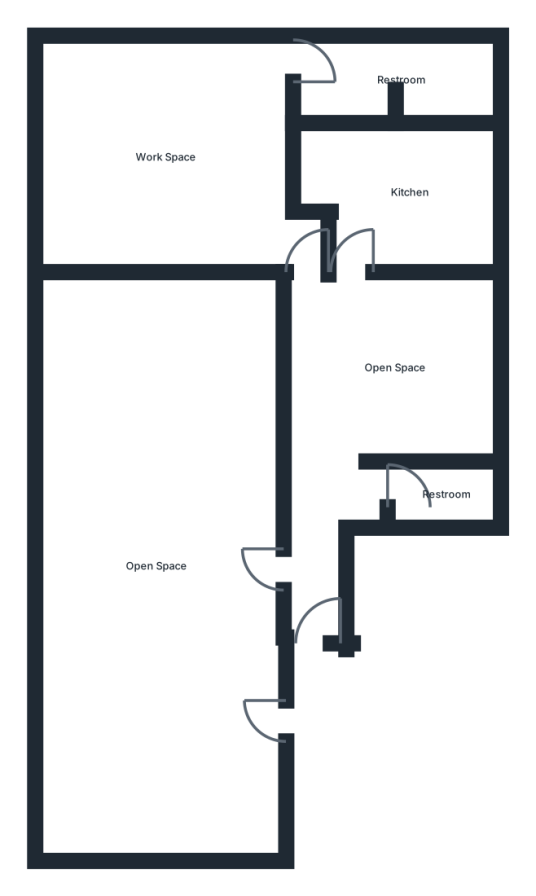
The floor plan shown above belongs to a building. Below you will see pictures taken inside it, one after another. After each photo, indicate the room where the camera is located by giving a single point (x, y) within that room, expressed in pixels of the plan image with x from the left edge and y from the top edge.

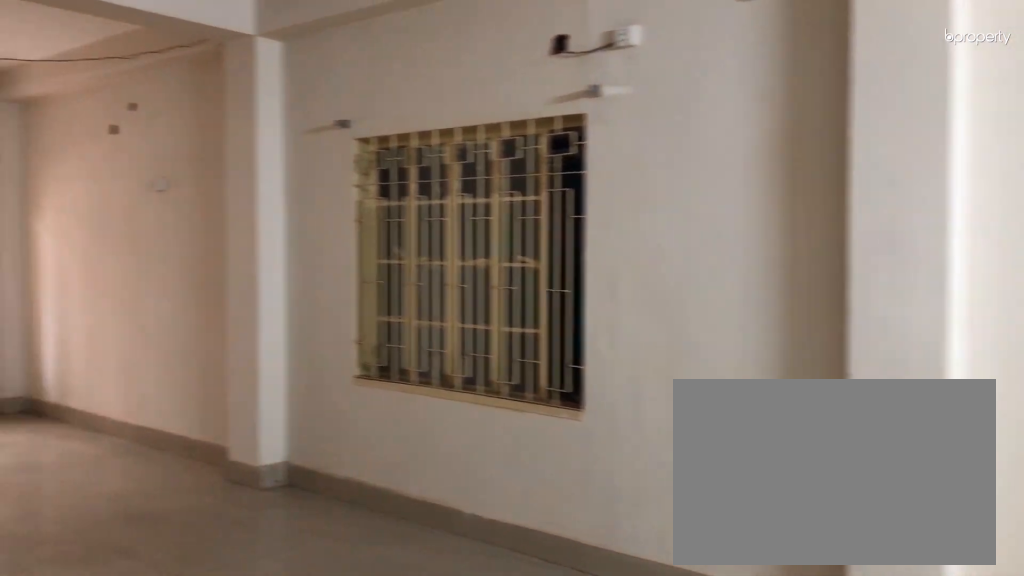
(155, 566)
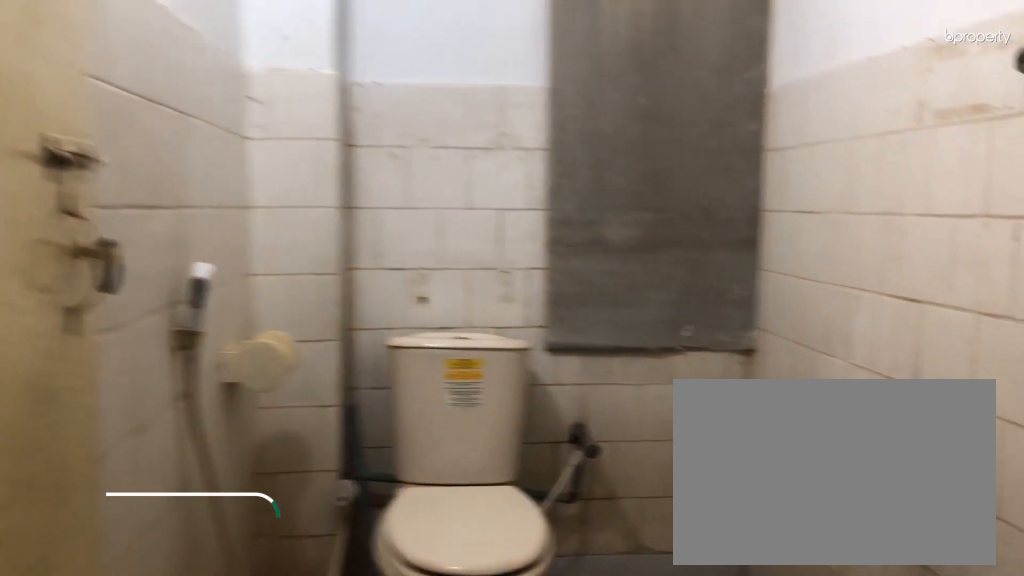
(447, 495)
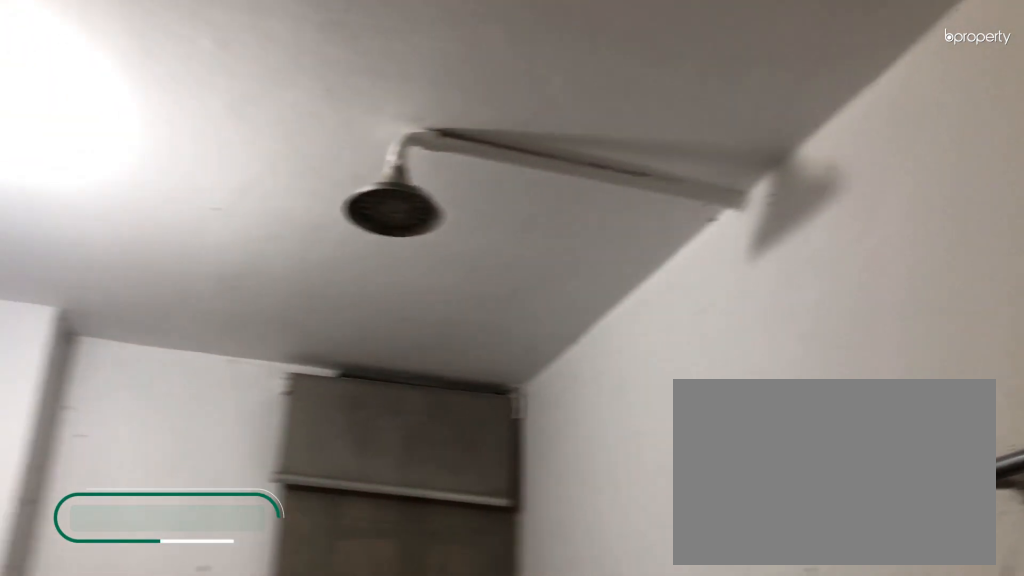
(447, 495)
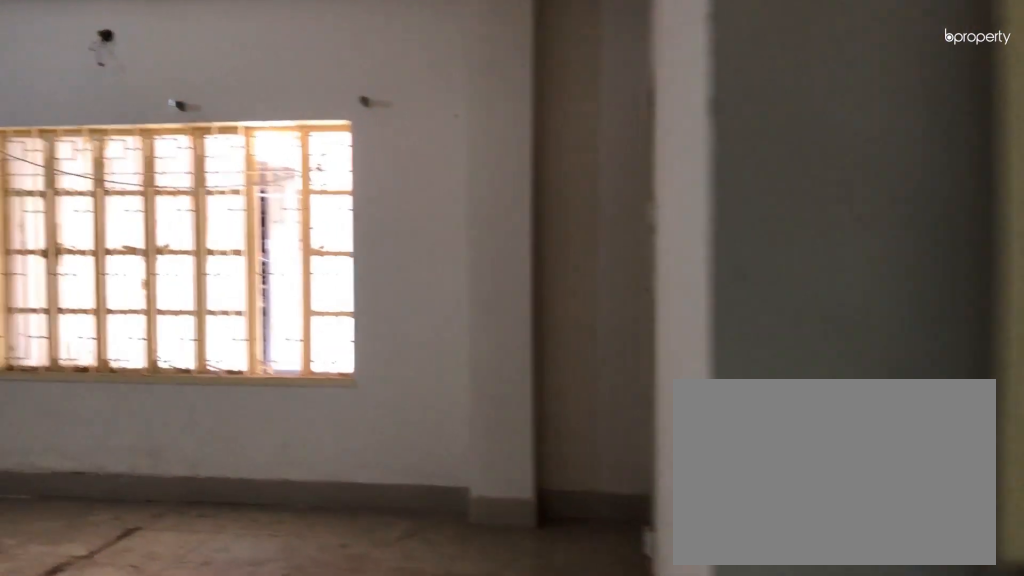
(307, 258)
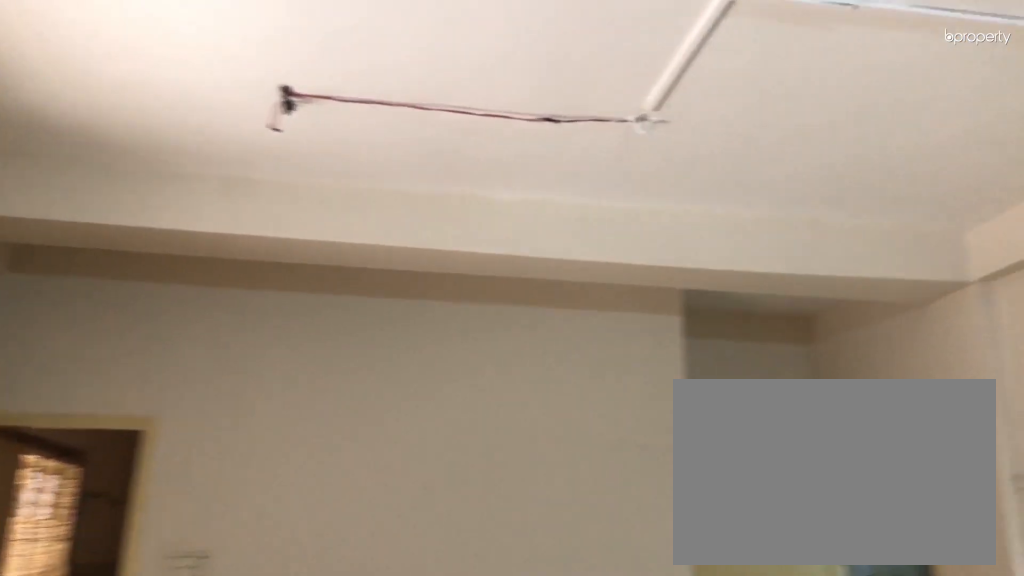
(165, 158)
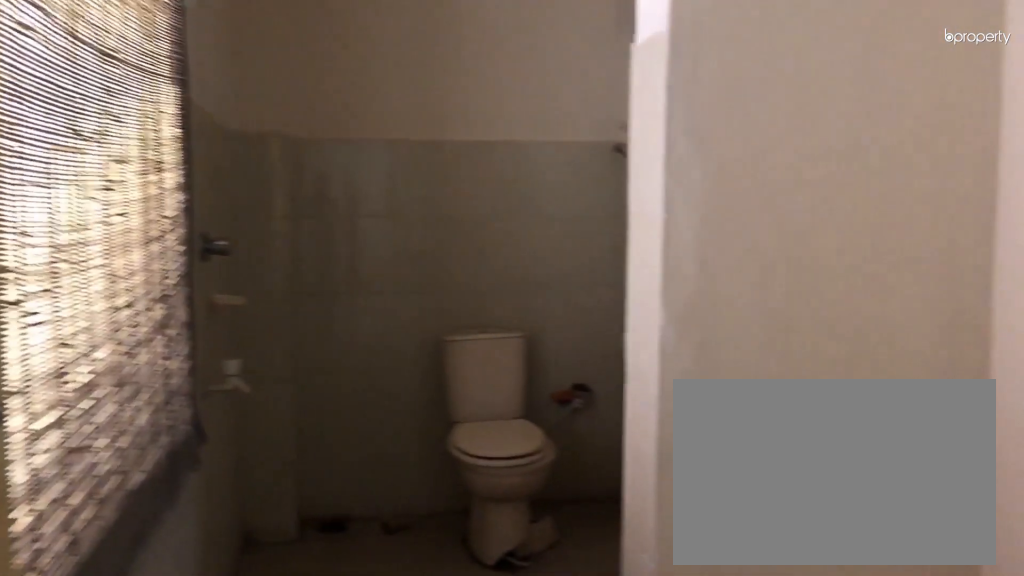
(399, 79)
